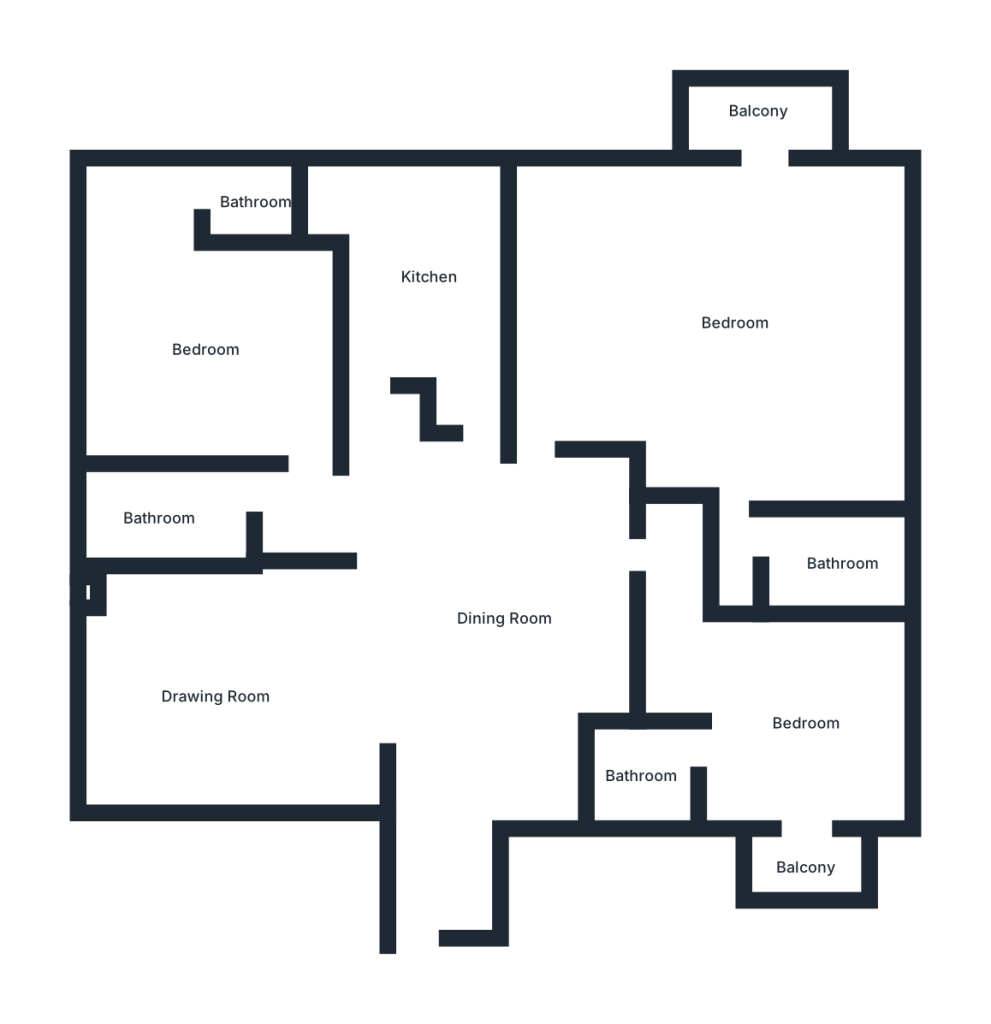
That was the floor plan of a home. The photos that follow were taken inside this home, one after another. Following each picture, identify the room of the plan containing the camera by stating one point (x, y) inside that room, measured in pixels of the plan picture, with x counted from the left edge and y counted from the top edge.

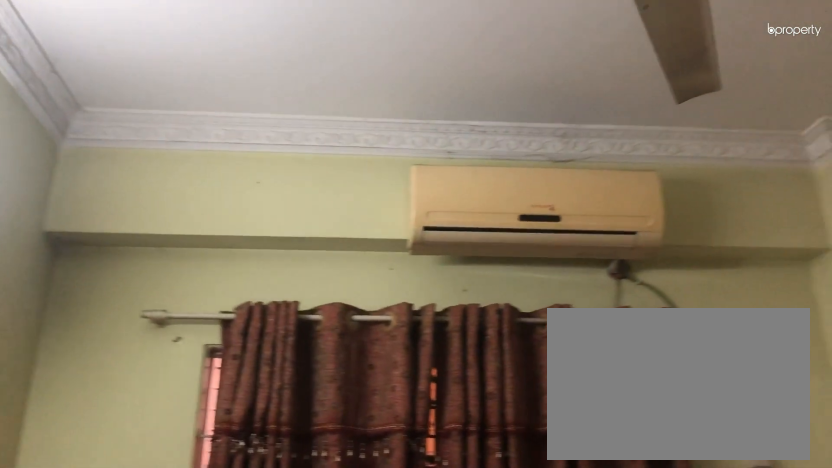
(208, 350)
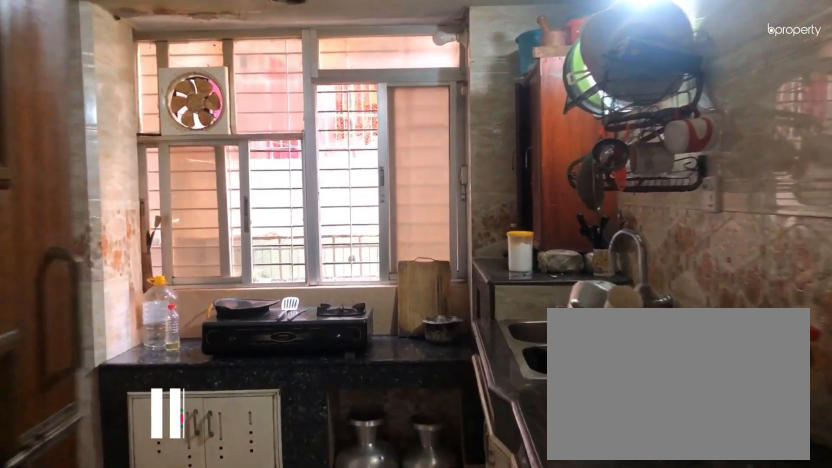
(430, 281)
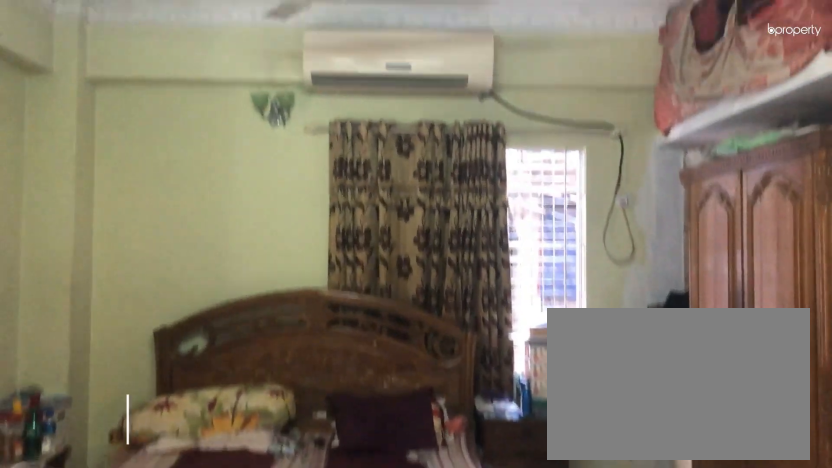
(738, 322)
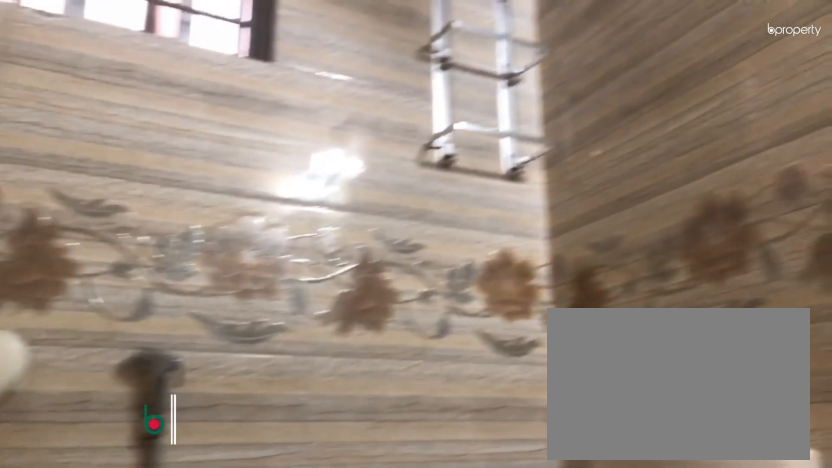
(641, 775)
